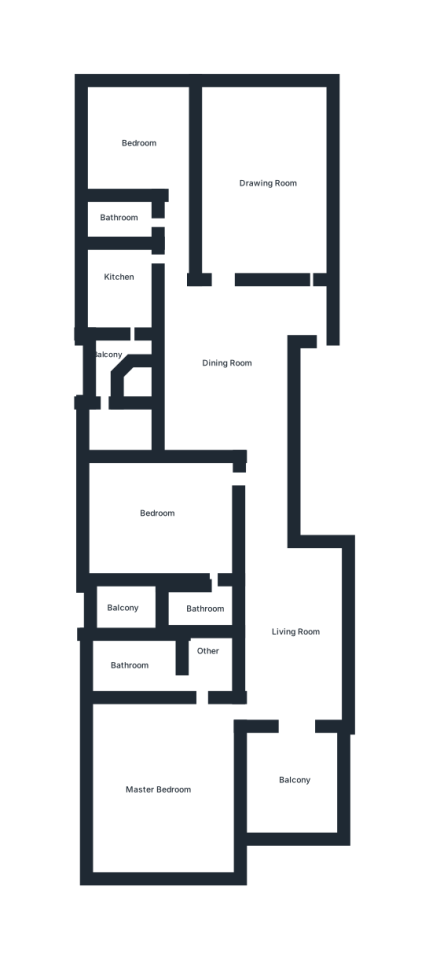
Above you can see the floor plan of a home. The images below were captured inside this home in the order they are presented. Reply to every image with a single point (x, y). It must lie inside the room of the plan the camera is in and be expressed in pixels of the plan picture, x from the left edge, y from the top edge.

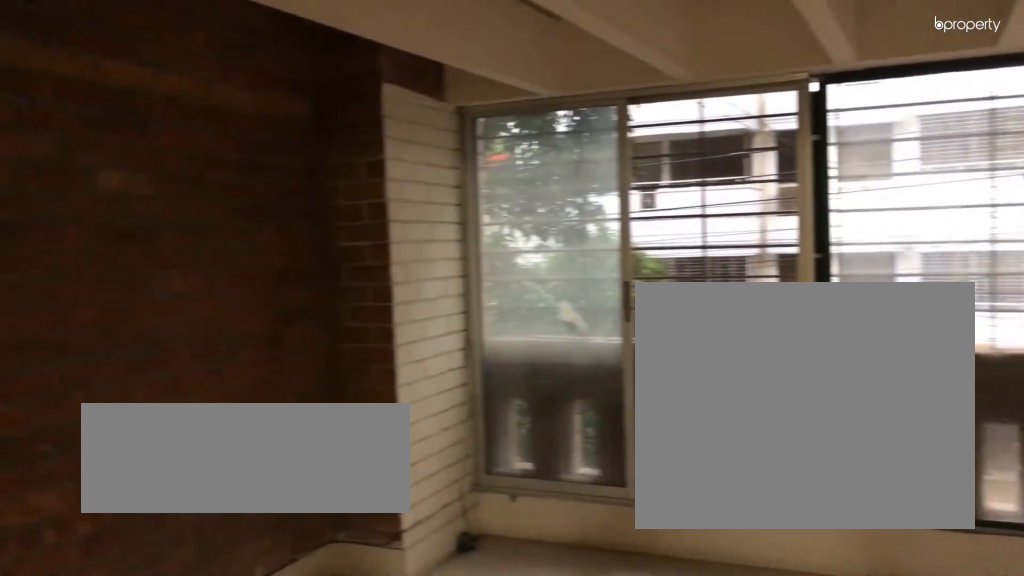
(291, 780)
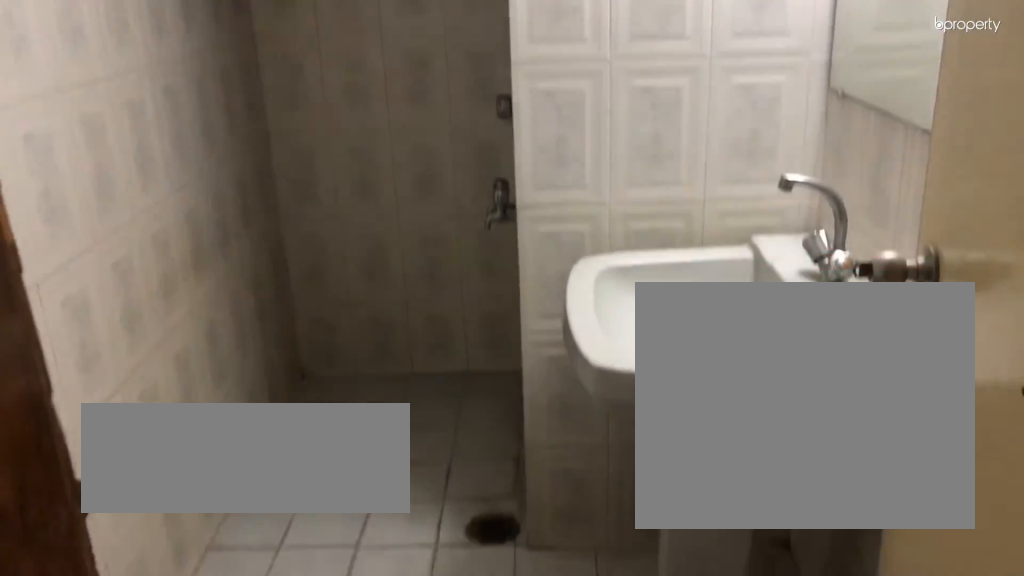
(130, 218)
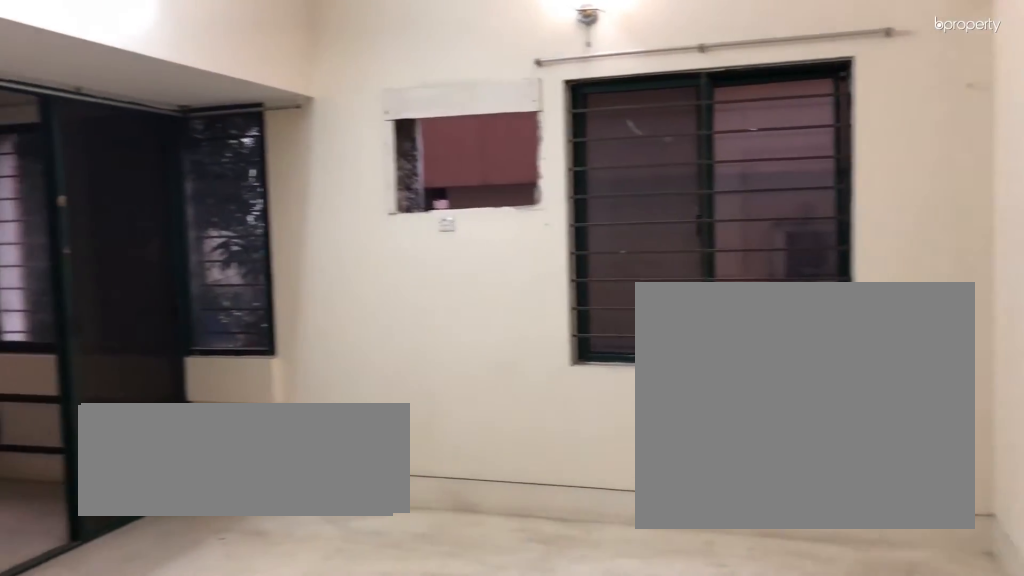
(162, 508)
